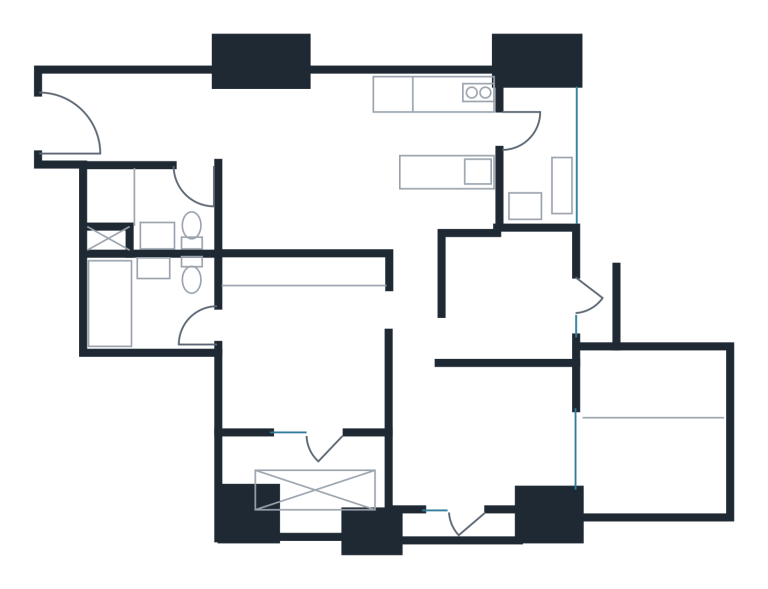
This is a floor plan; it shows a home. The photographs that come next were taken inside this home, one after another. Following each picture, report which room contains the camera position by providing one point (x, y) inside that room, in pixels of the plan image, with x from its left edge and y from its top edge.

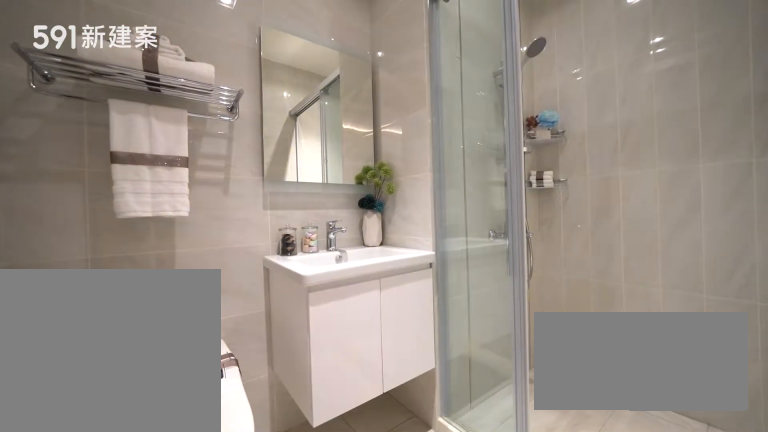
(148, 213)
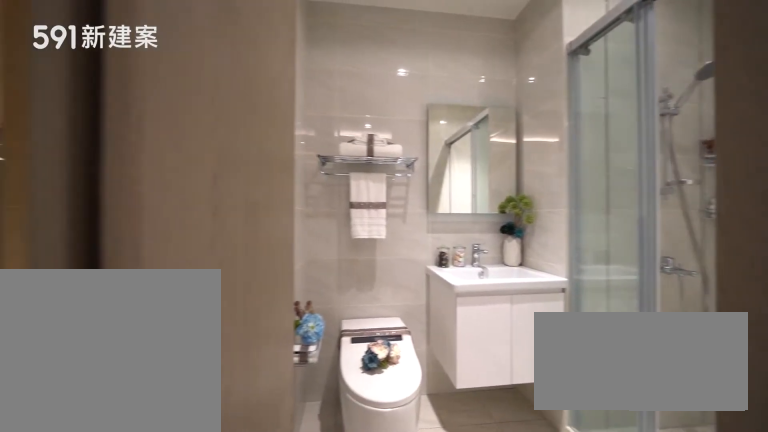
(148, 213)
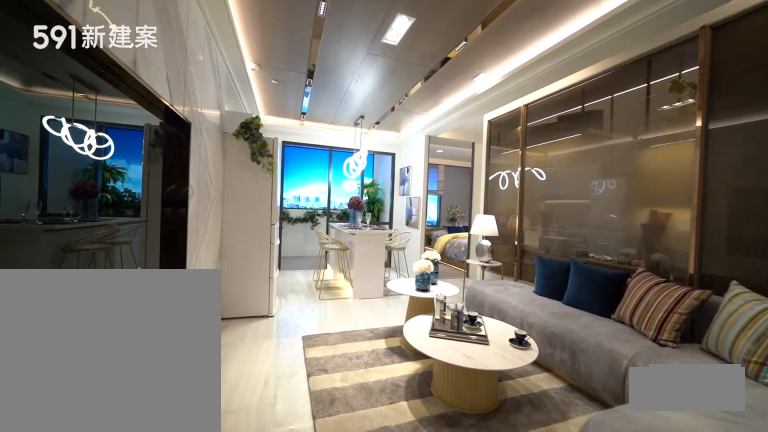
(295, 161)
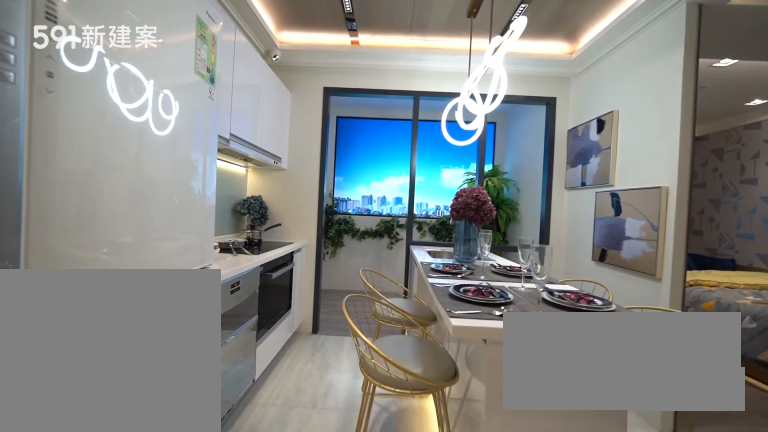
(434, 155)
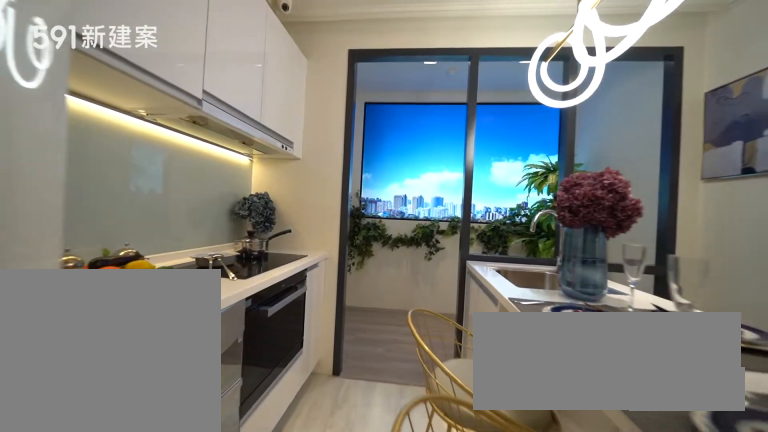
(434, 155)
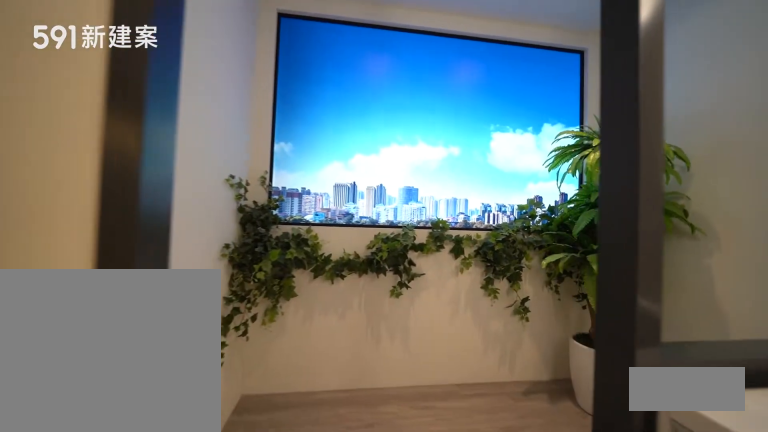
(543, 158)
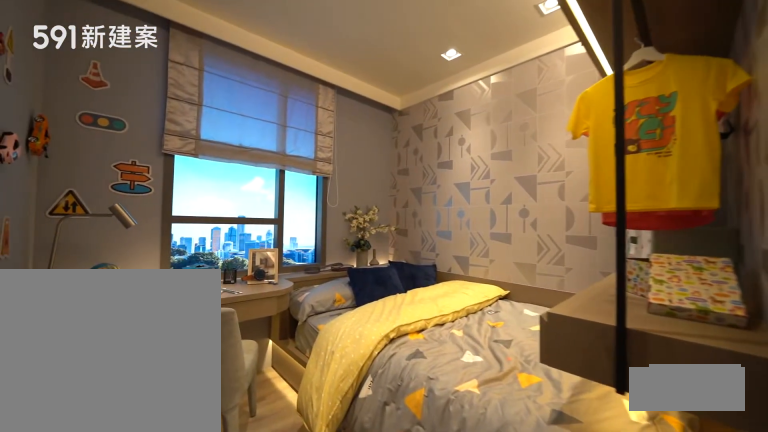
(513, 297)
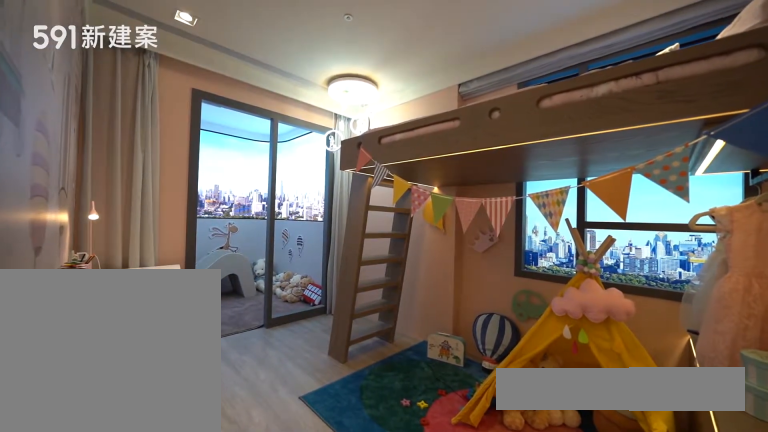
(484, 439)
